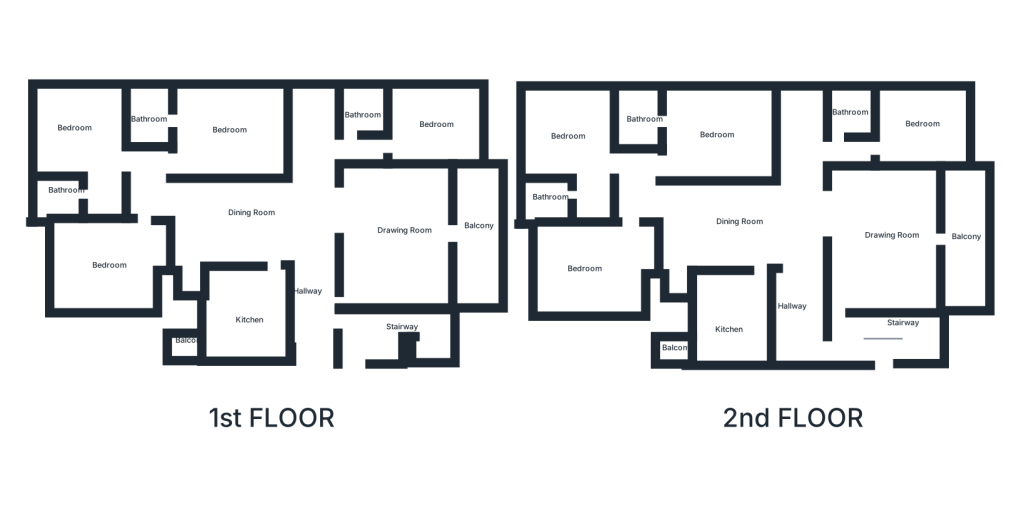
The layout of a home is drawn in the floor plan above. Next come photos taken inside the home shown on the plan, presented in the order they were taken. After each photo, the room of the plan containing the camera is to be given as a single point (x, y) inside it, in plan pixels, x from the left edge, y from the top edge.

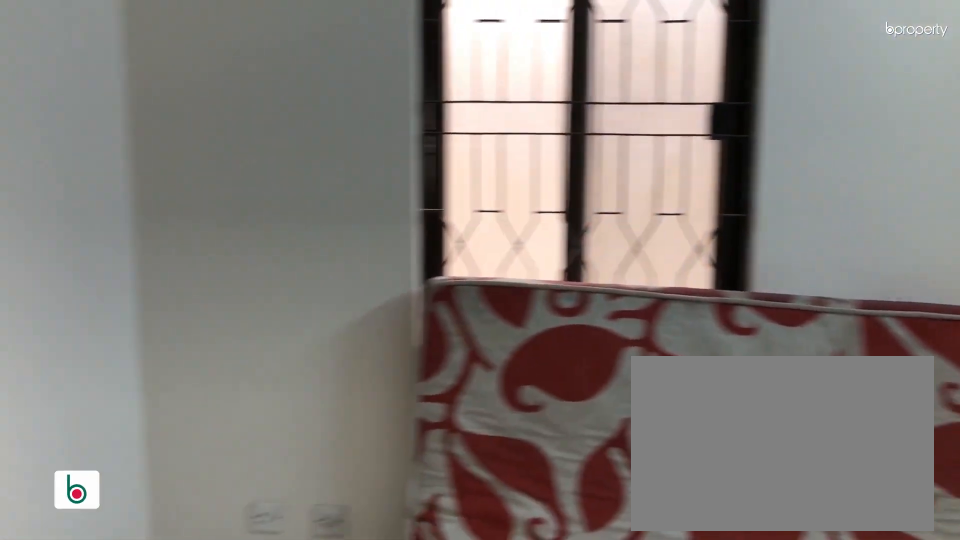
(437, 126)
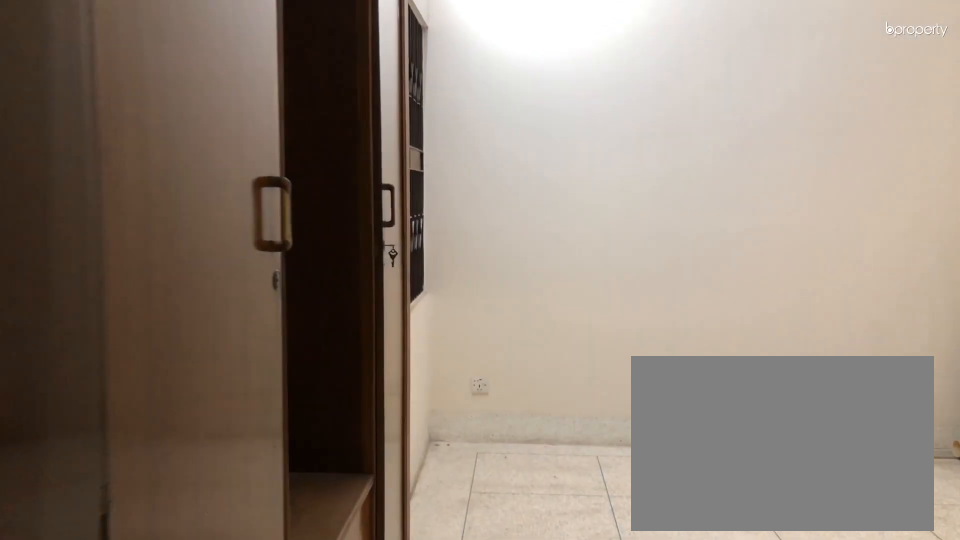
(108, 264)
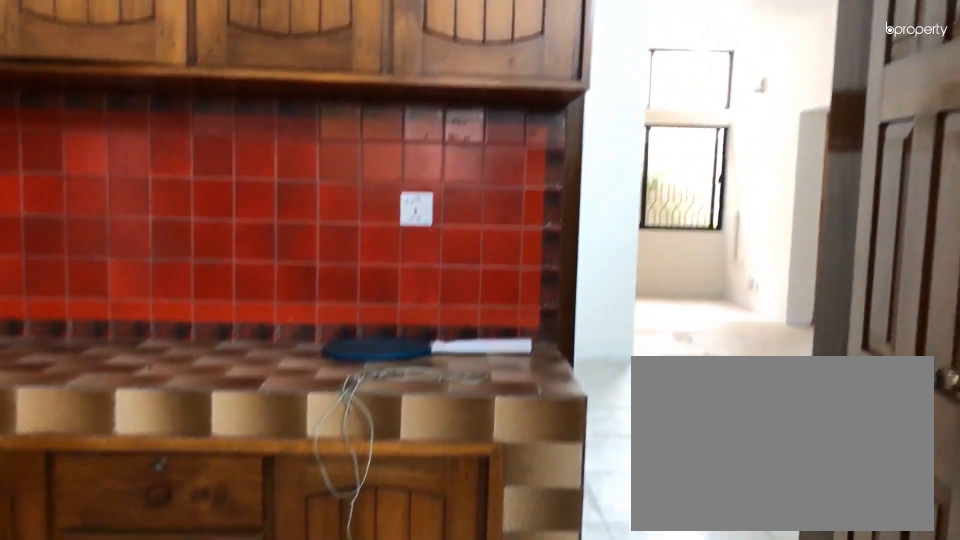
(246, 313)
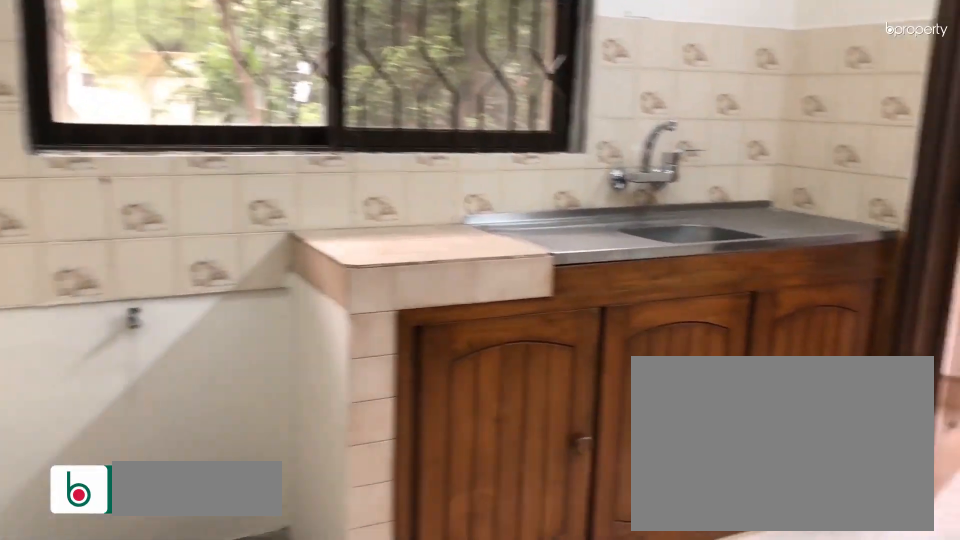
(733, 315)
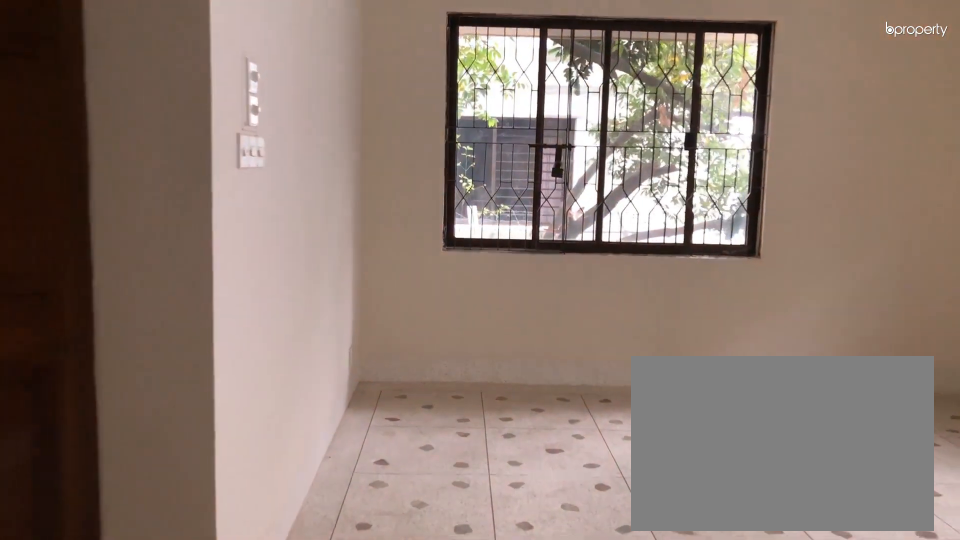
(573, 137)
